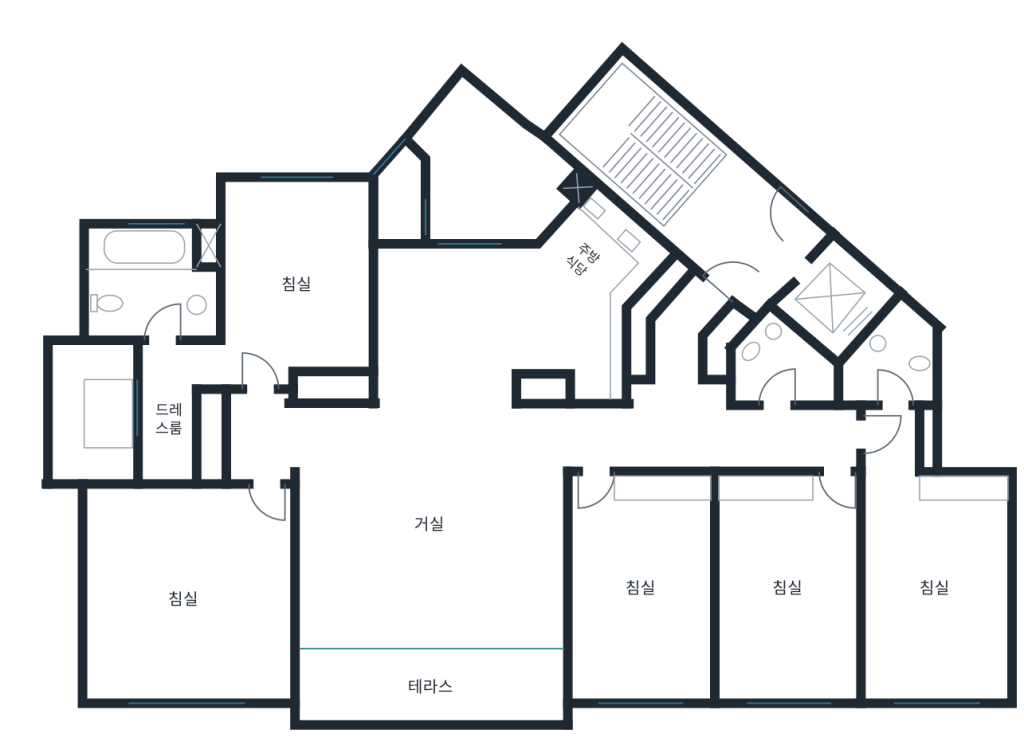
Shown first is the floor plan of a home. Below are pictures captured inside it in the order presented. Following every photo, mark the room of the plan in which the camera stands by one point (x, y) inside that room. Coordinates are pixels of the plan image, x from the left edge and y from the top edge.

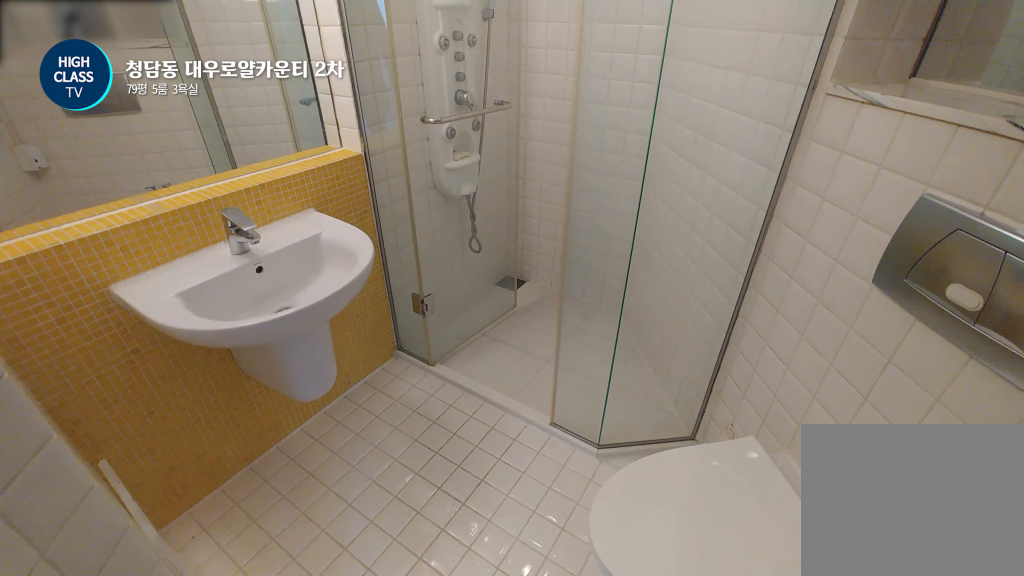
(891, 360)
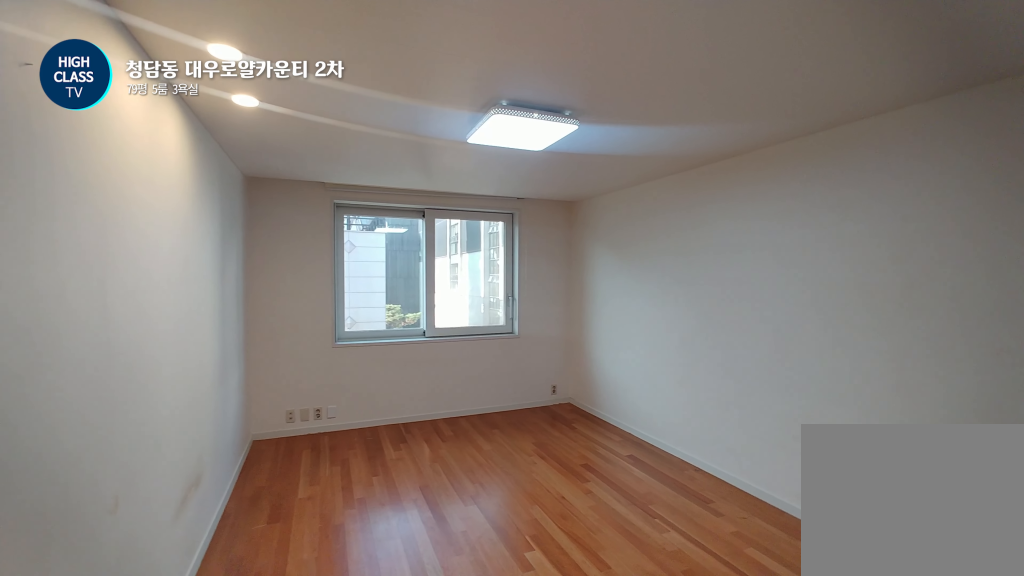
(792, 589)
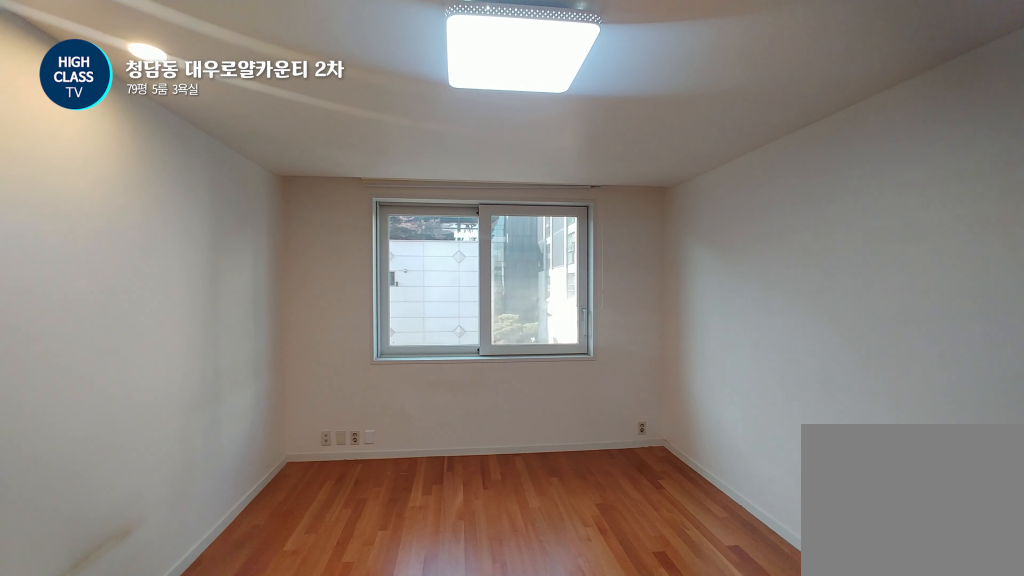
(792, 589)
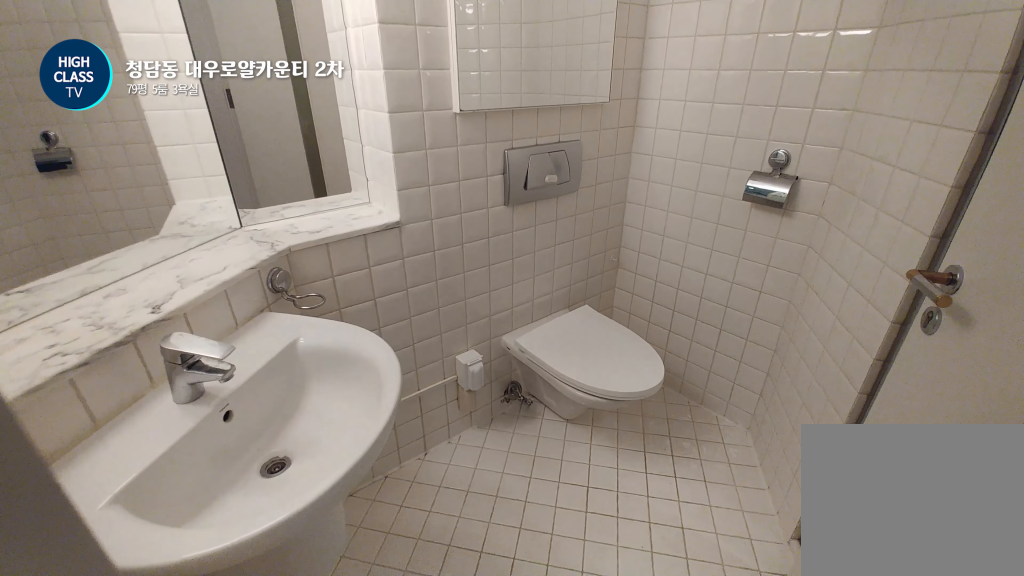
(780, 366)
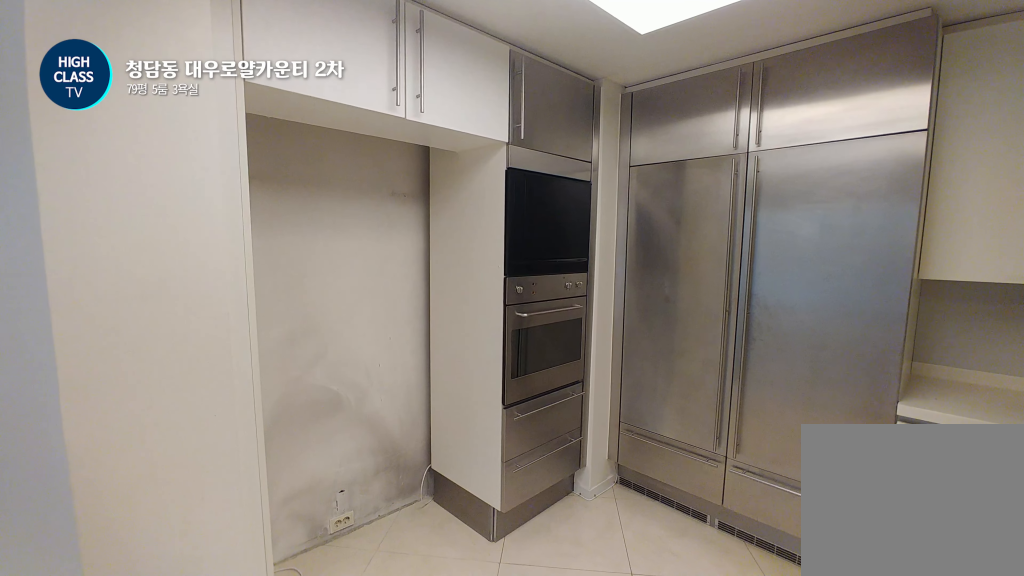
(514, 314)
